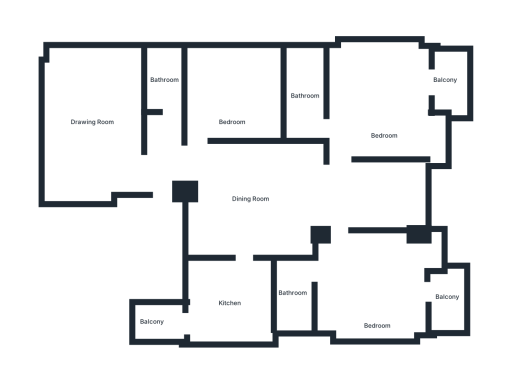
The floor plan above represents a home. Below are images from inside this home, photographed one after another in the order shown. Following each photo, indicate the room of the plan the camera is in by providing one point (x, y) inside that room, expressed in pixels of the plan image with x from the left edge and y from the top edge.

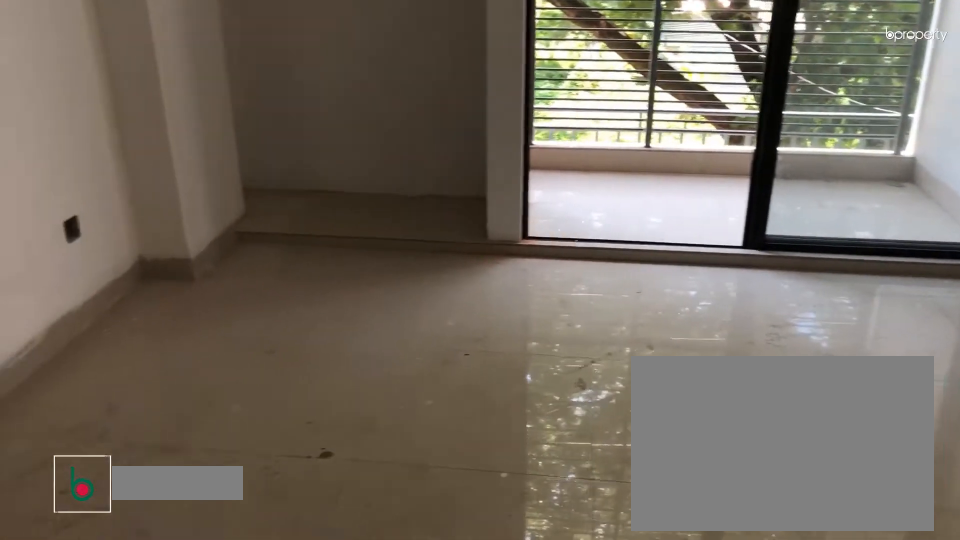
(376, 299)
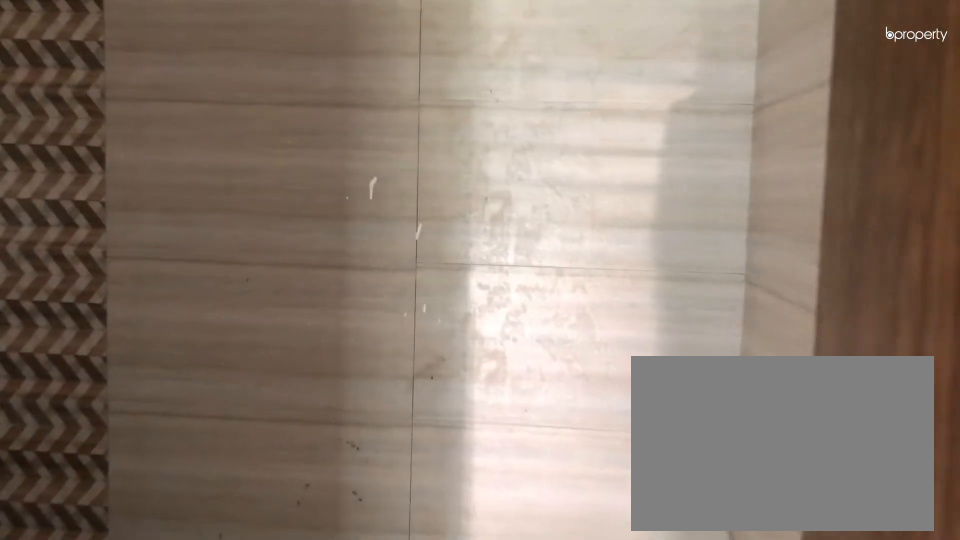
(294, 306)
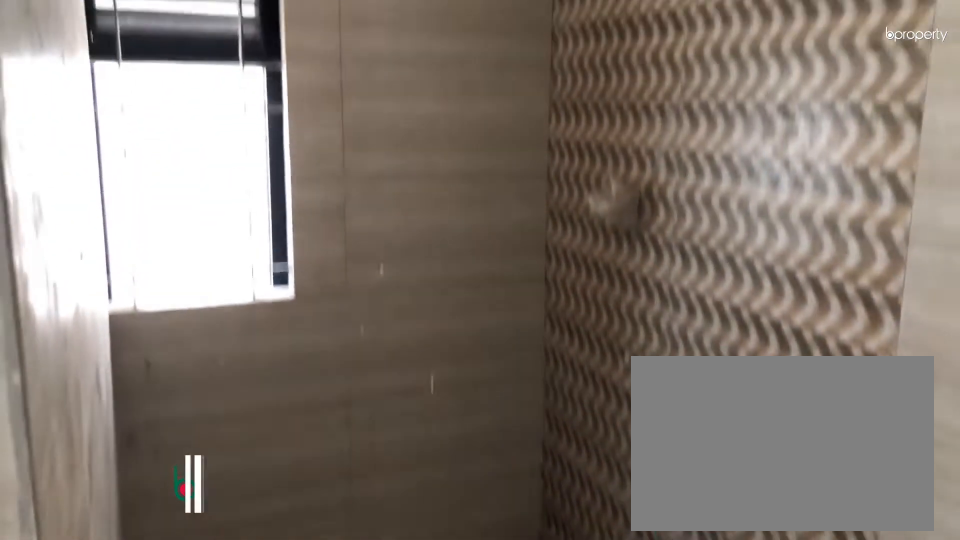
(294, 306)
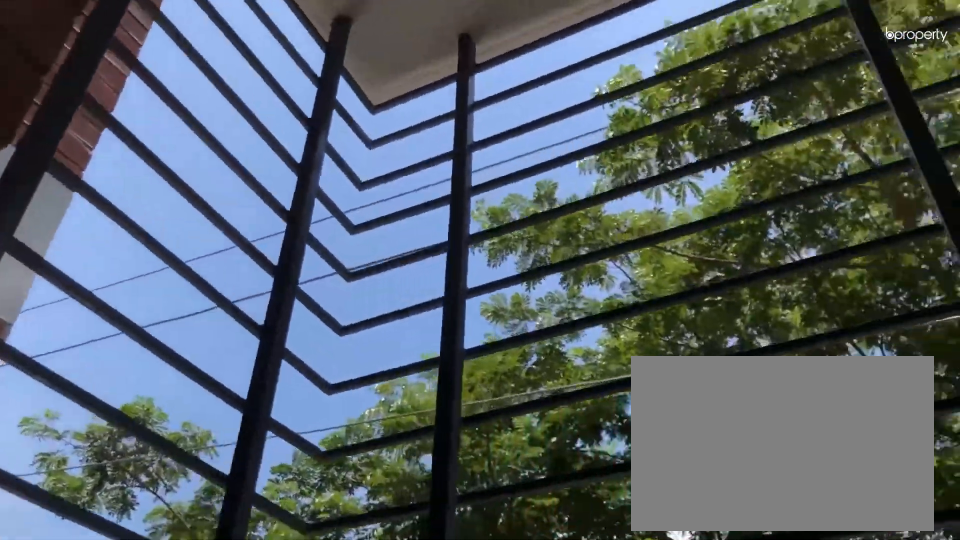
(446, 304)
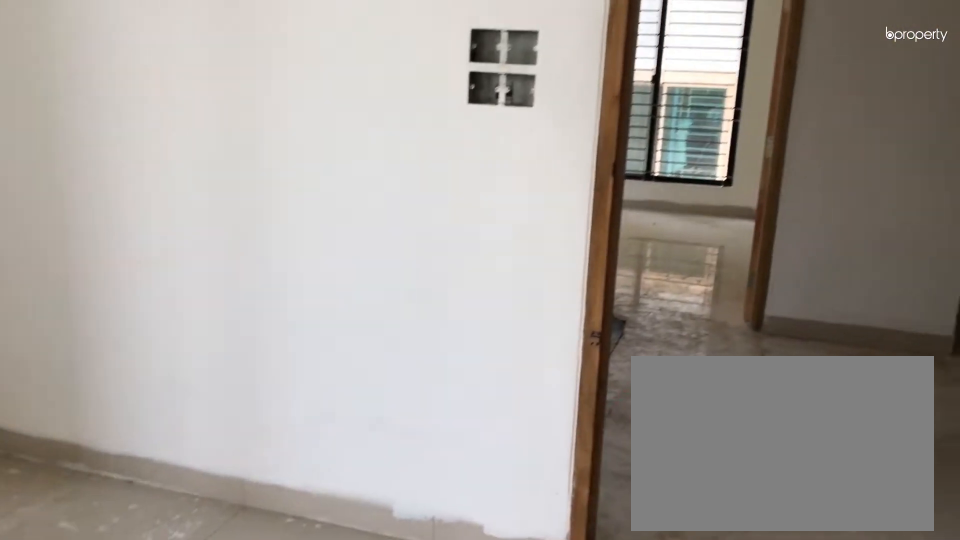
(383, 112)
